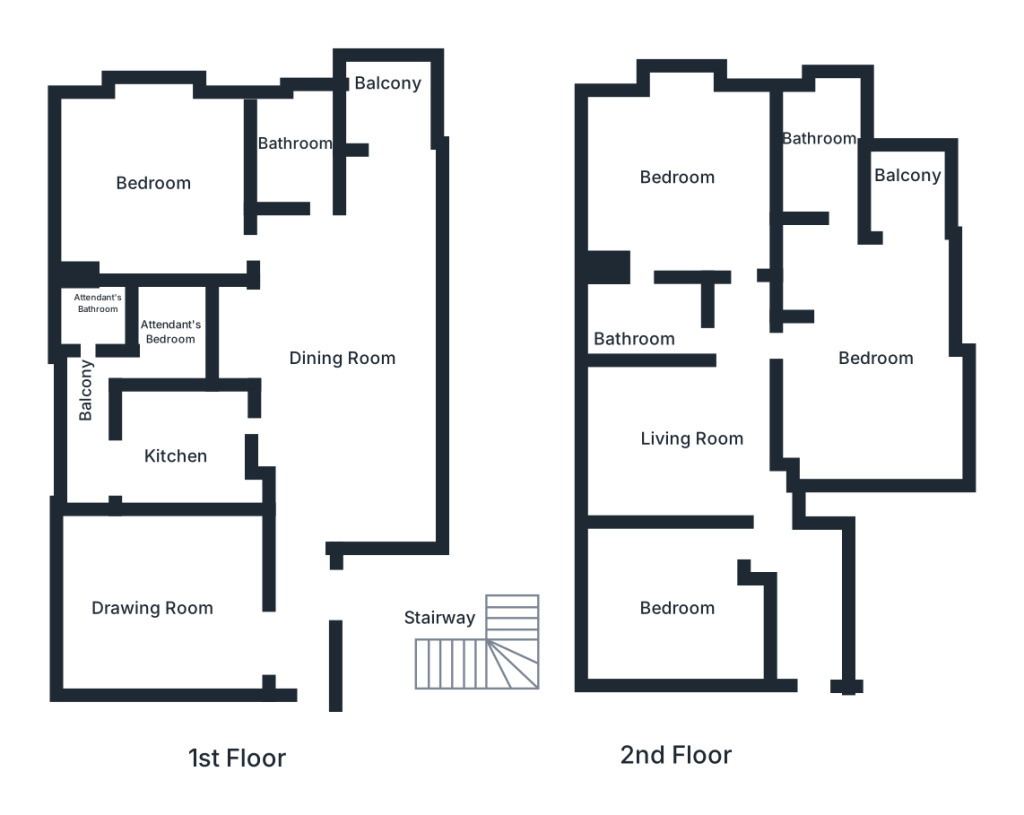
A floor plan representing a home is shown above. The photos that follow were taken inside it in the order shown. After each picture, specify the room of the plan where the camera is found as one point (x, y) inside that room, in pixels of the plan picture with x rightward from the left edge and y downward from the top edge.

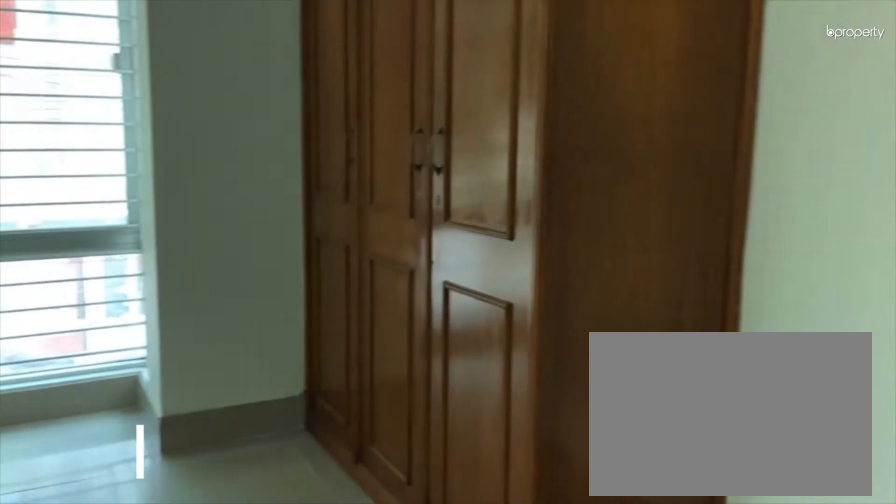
(158, 182)
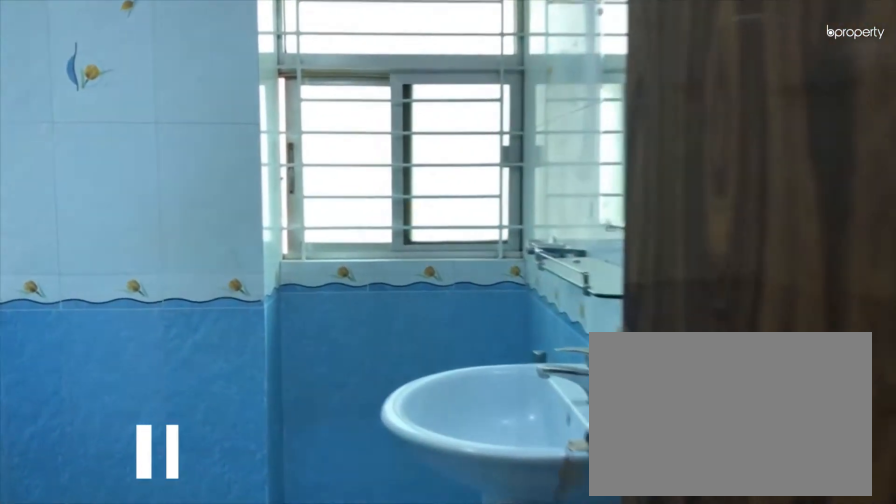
(290, 144)
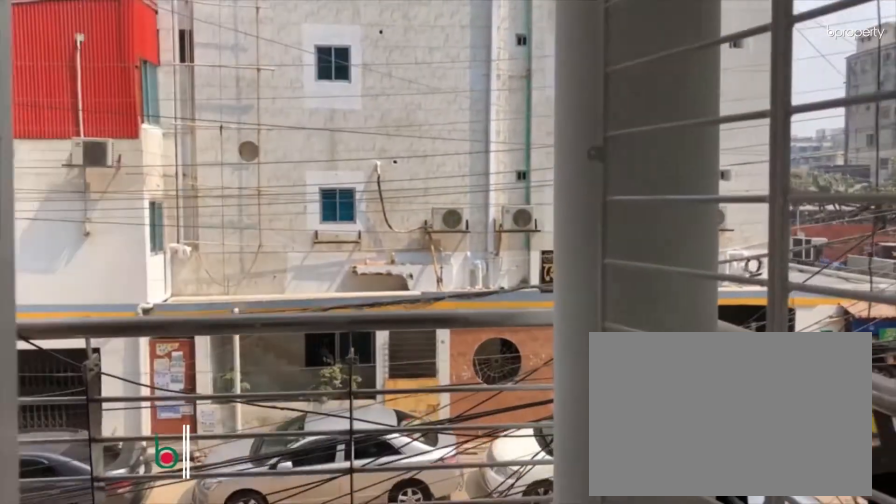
(392, 147)
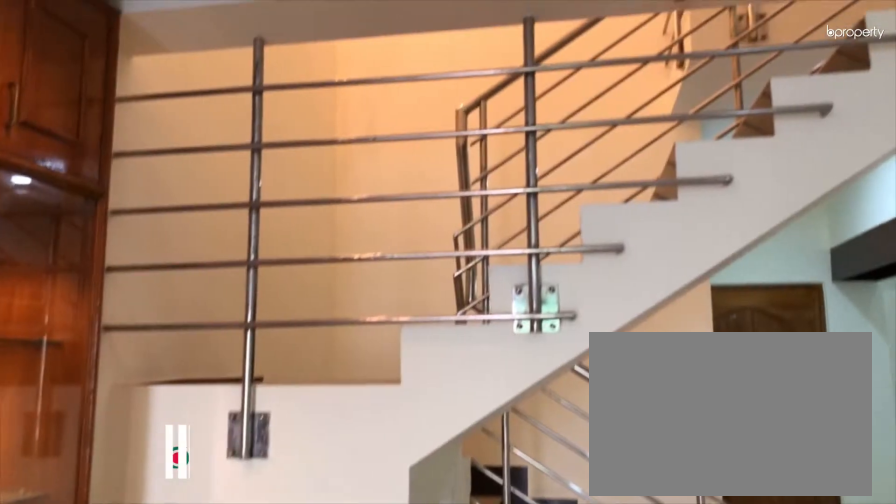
(425, 657)
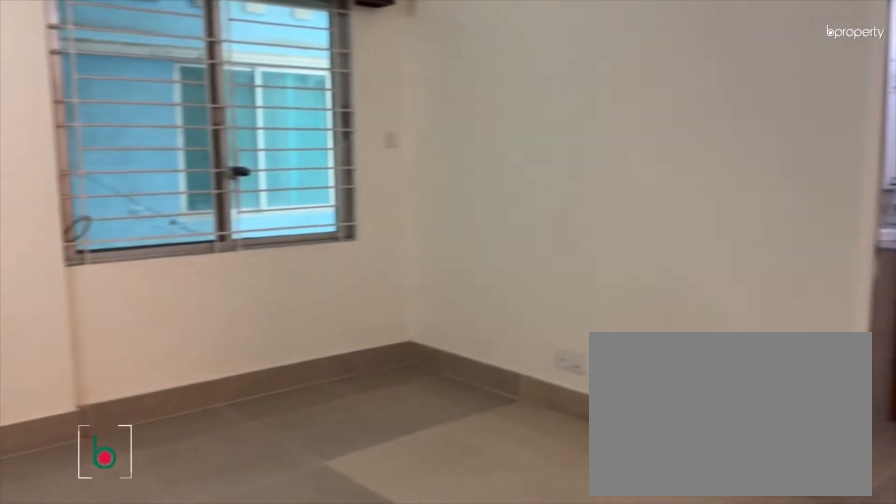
(678, 427)
